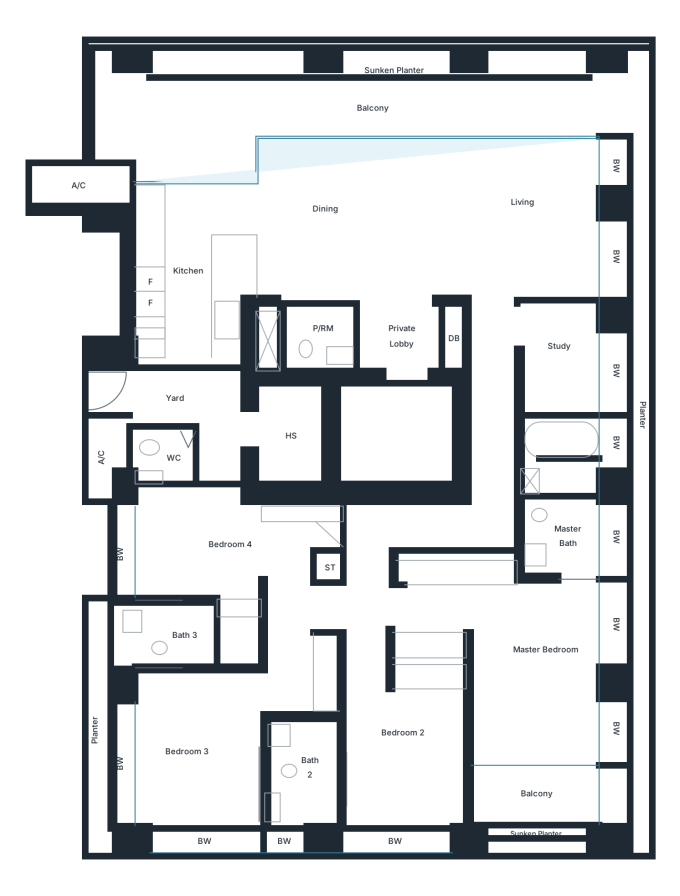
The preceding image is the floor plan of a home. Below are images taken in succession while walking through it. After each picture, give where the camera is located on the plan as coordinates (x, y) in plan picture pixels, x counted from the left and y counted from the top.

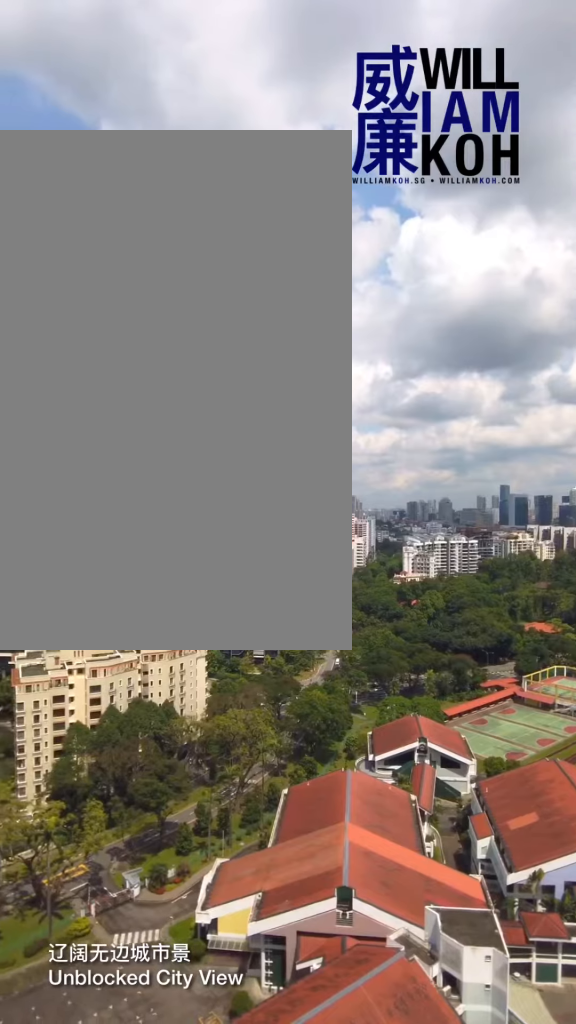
(236, 85)
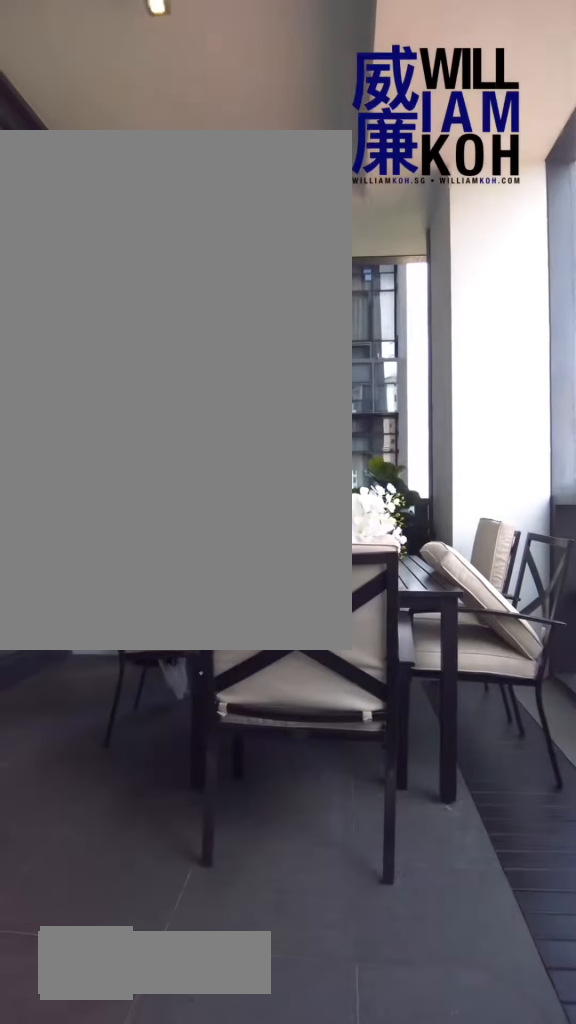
(255, 94)
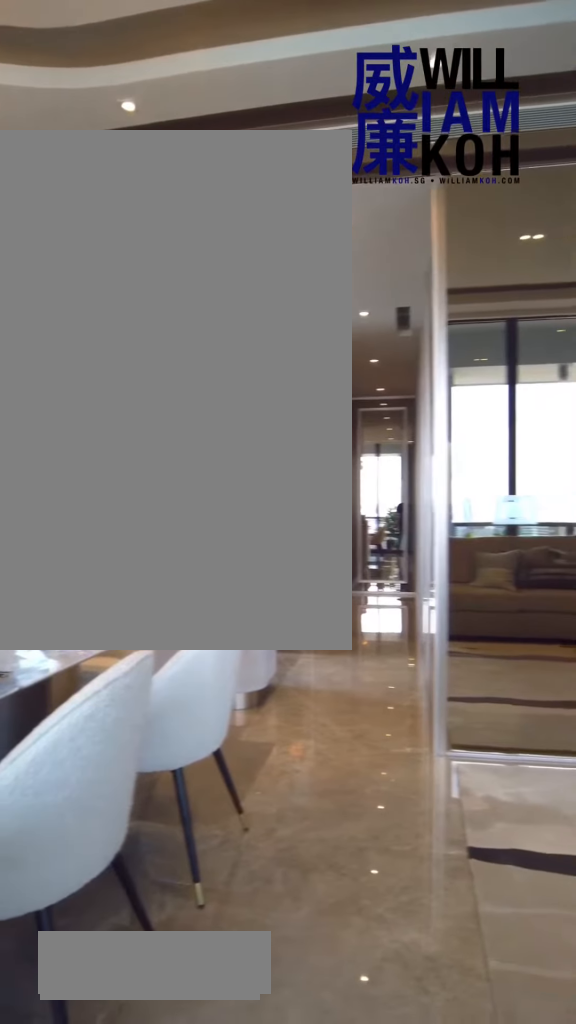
(527, 170)
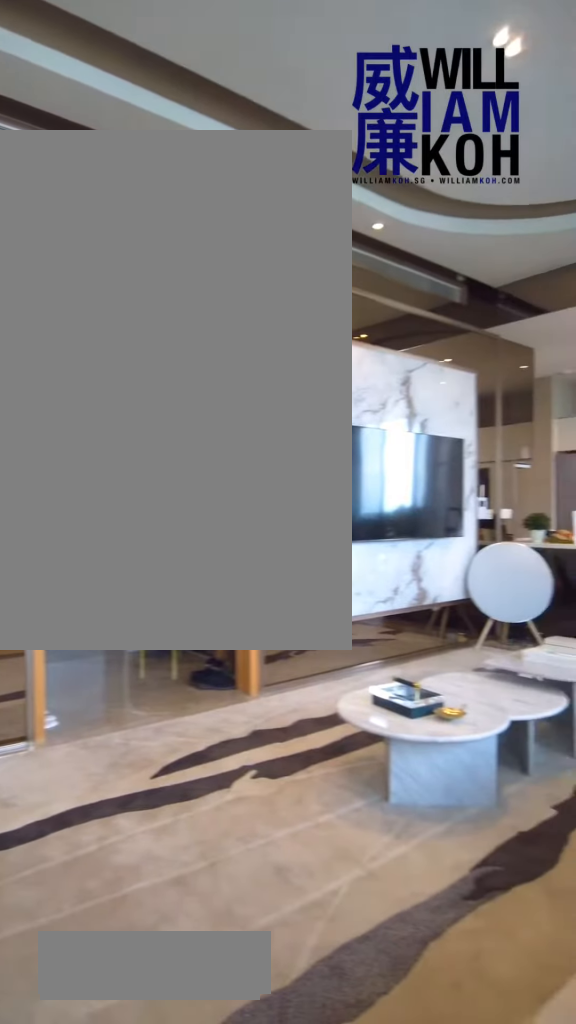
(527, 170)
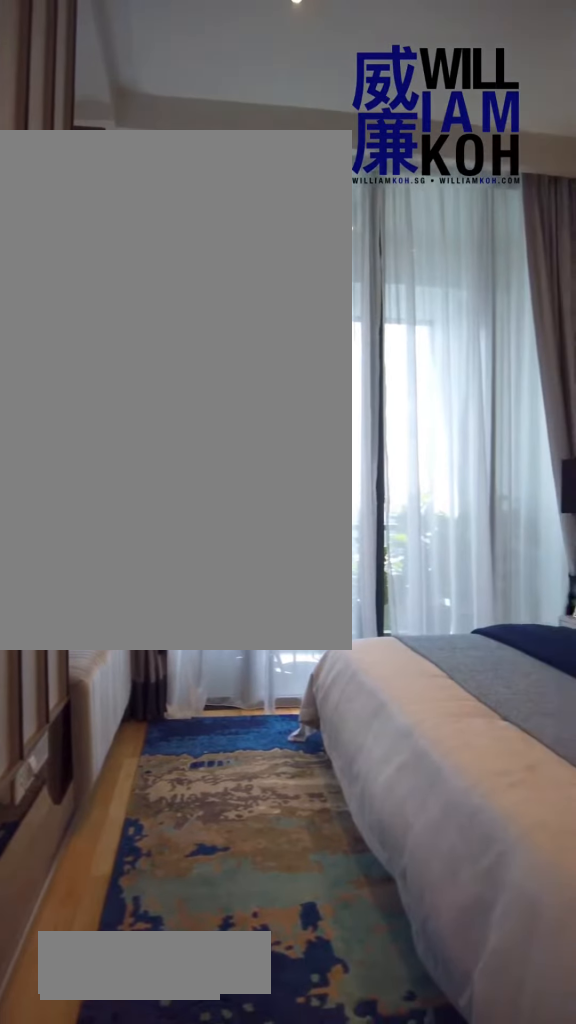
(583, 608)
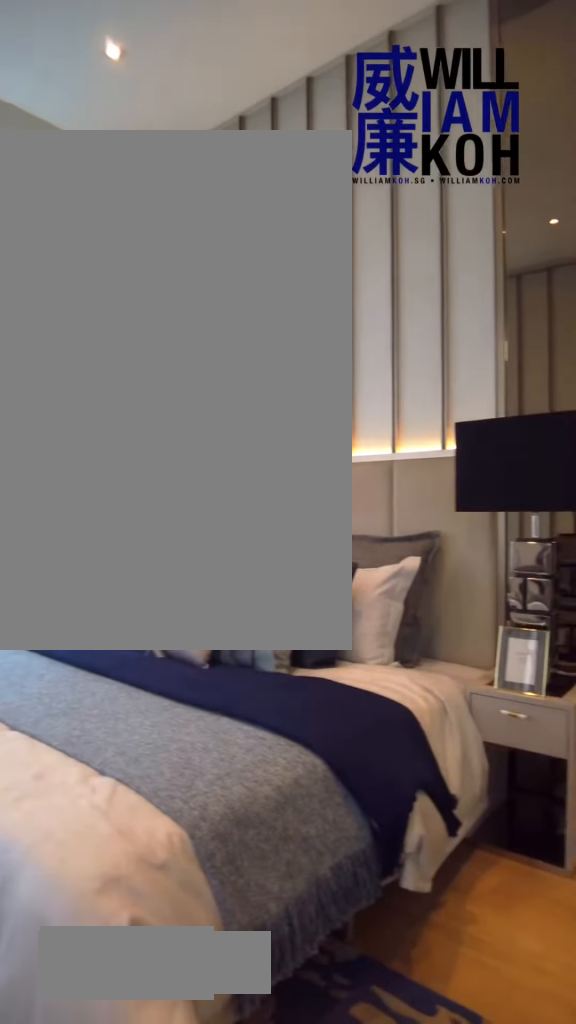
(583, 608)
